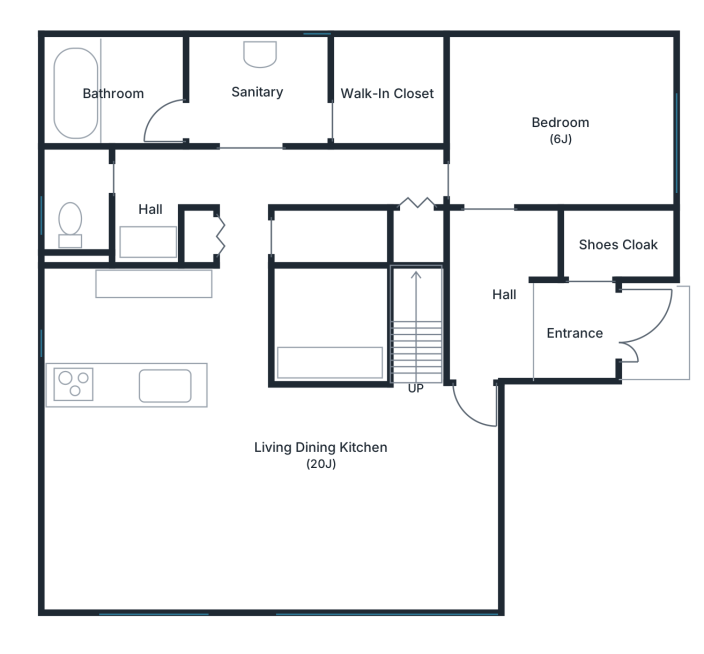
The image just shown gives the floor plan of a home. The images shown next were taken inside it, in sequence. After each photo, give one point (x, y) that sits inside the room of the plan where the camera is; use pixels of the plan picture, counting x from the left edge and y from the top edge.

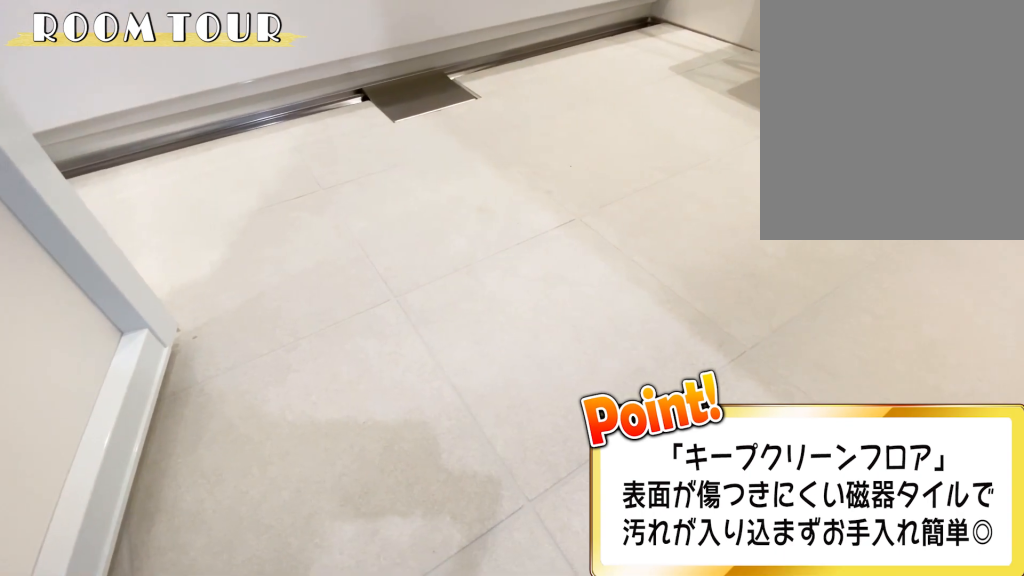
(110, 100)
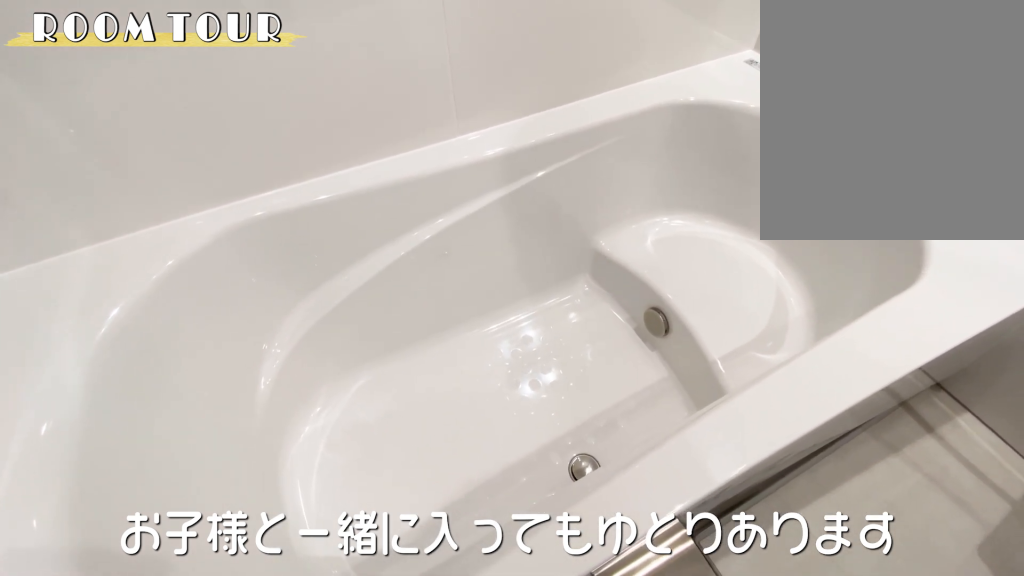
(110, 100)
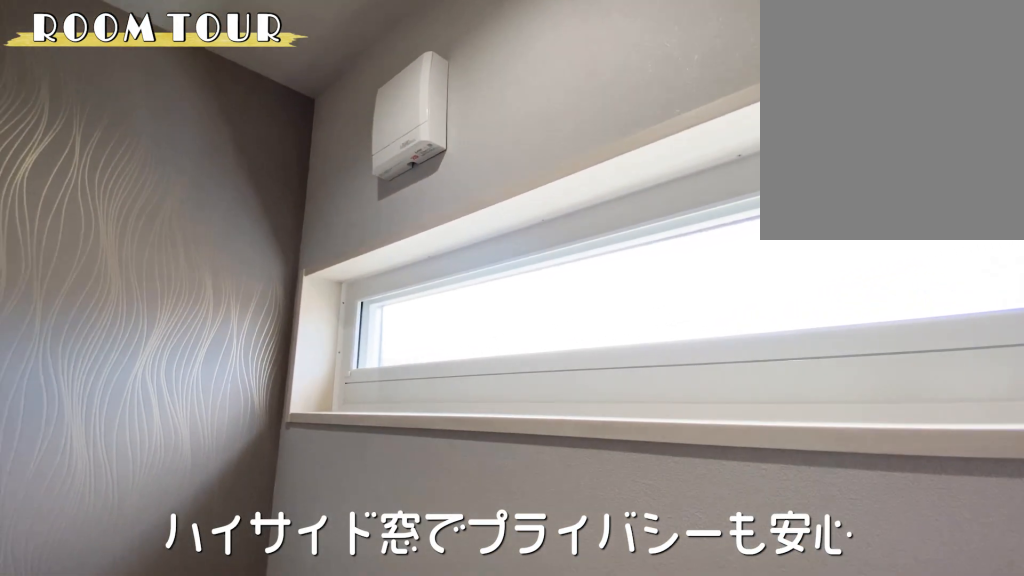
(85, 198)
